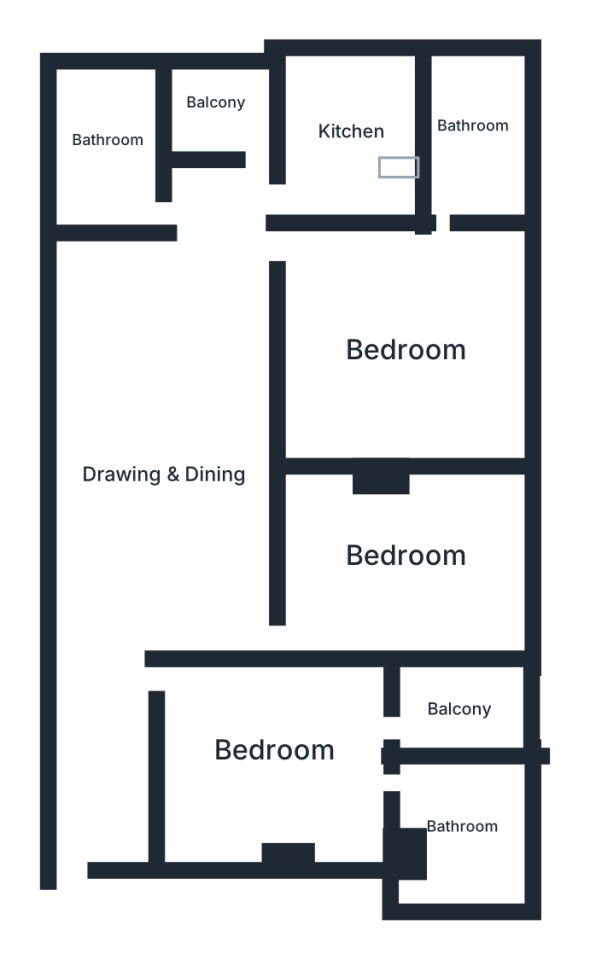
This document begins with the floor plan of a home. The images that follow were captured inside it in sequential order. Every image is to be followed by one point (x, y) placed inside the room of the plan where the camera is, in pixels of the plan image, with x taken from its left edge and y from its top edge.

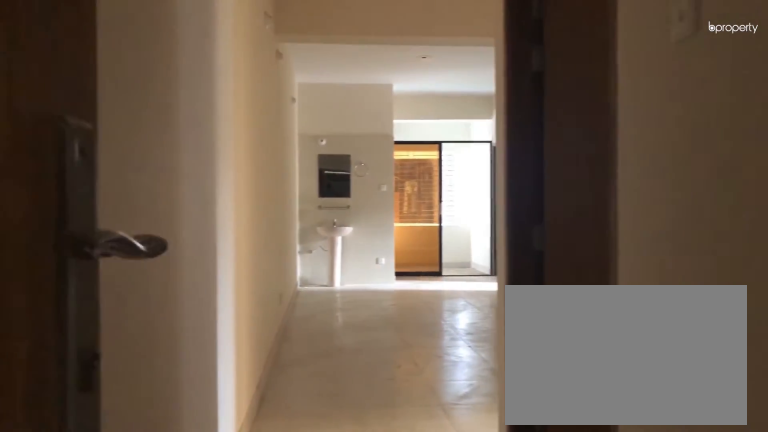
(82, 728)
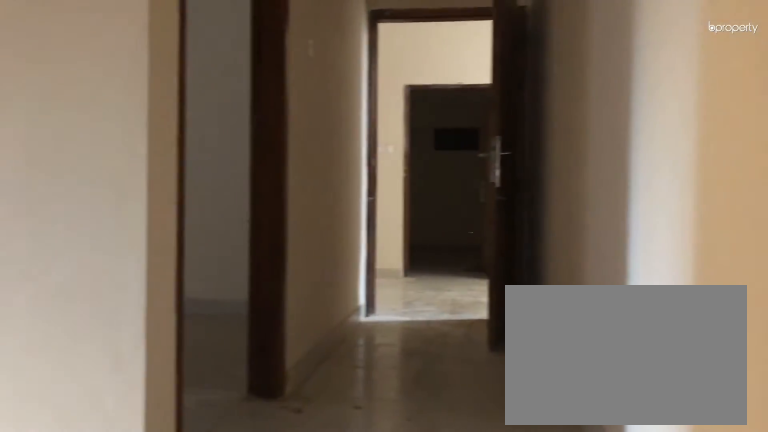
(164, 469)
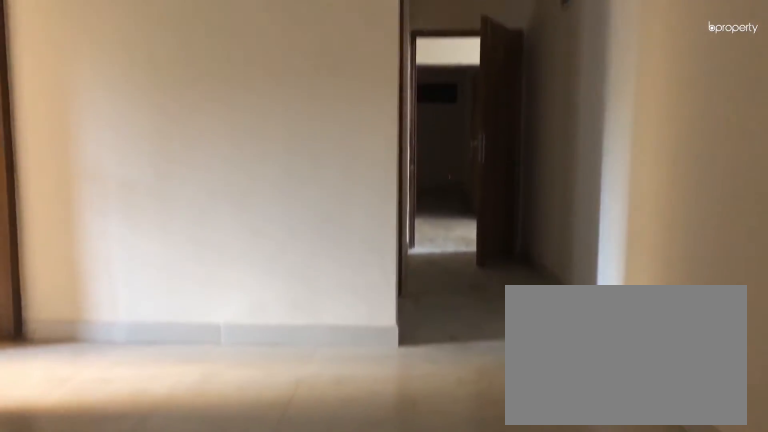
(164, 469)
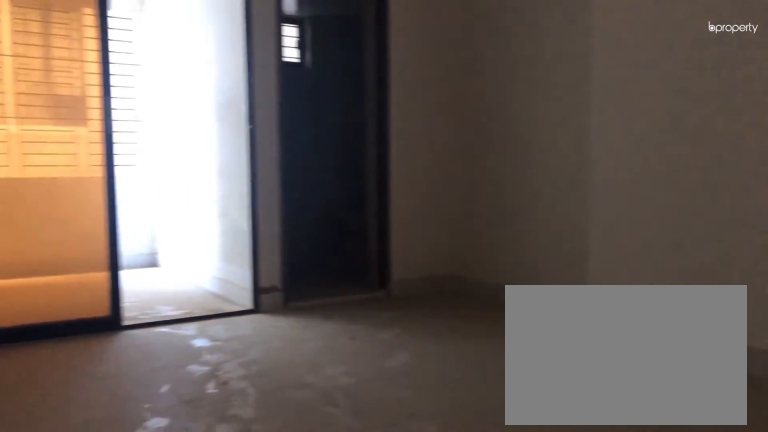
(274, 753)
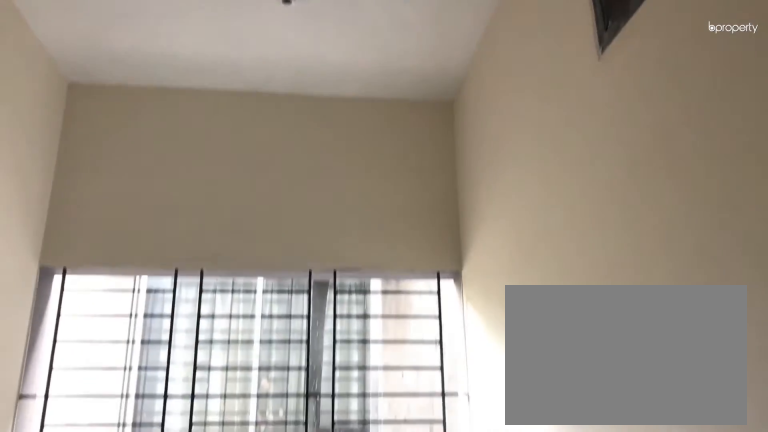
(461, 710)
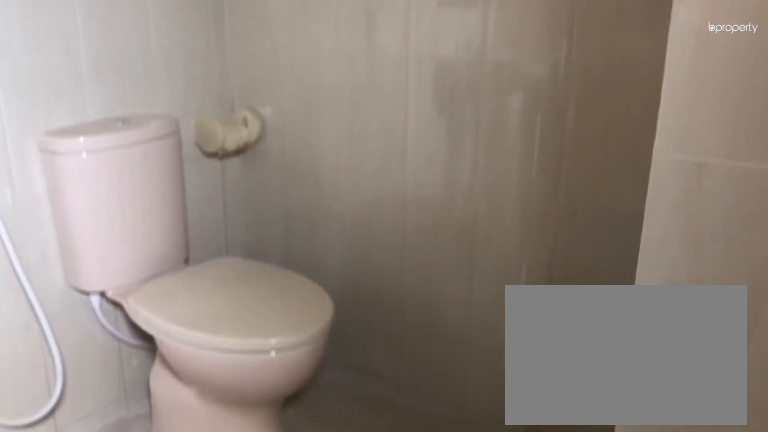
(464, 831)
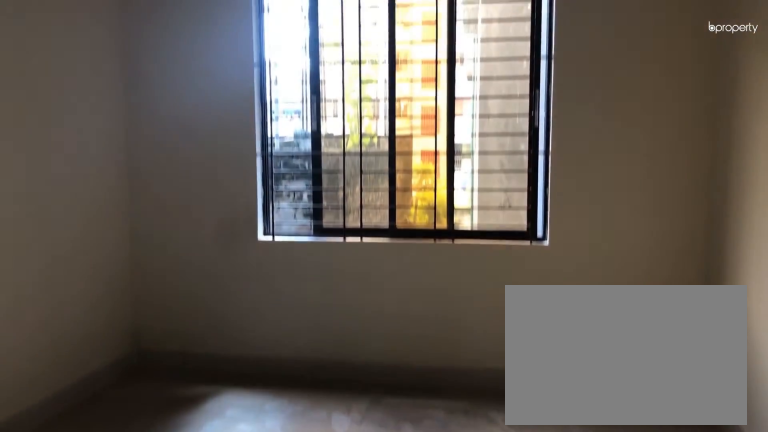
(408, 553)
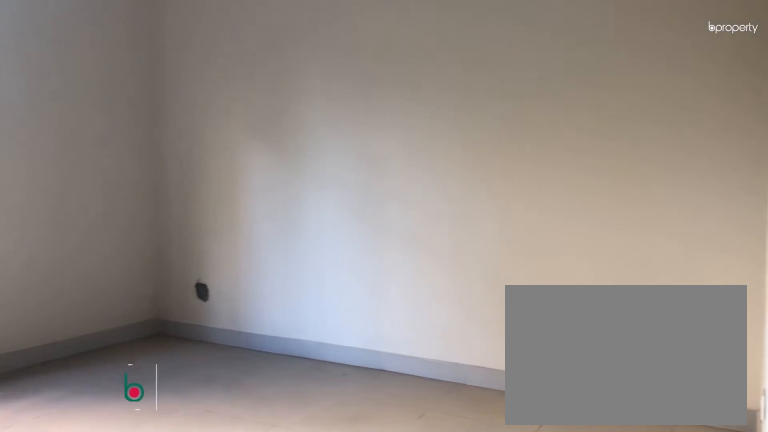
(411, 345)
